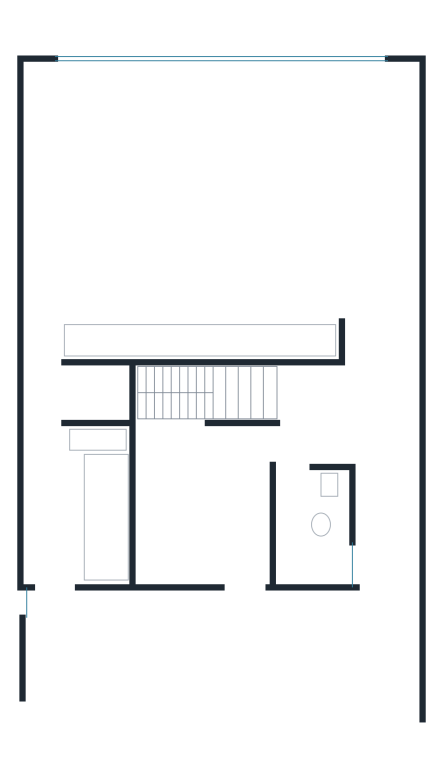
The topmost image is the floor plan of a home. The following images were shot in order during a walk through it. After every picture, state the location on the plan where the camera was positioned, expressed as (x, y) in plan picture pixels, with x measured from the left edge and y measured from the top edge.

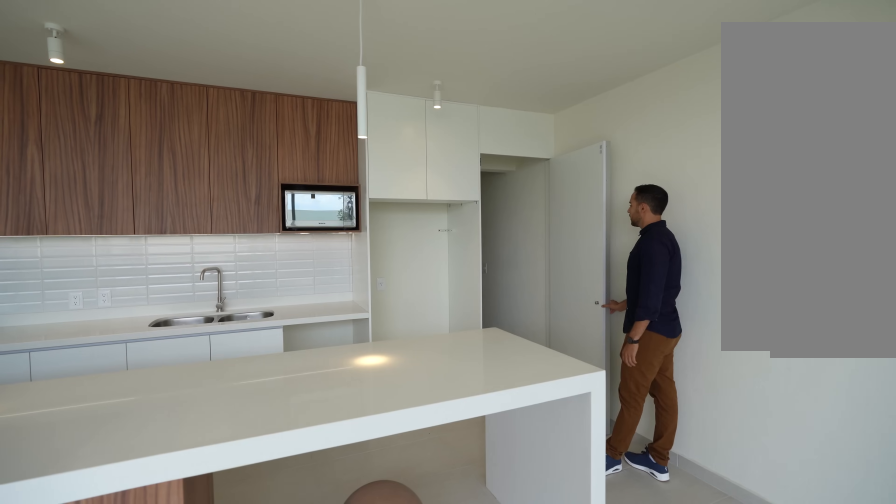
(223, 173)
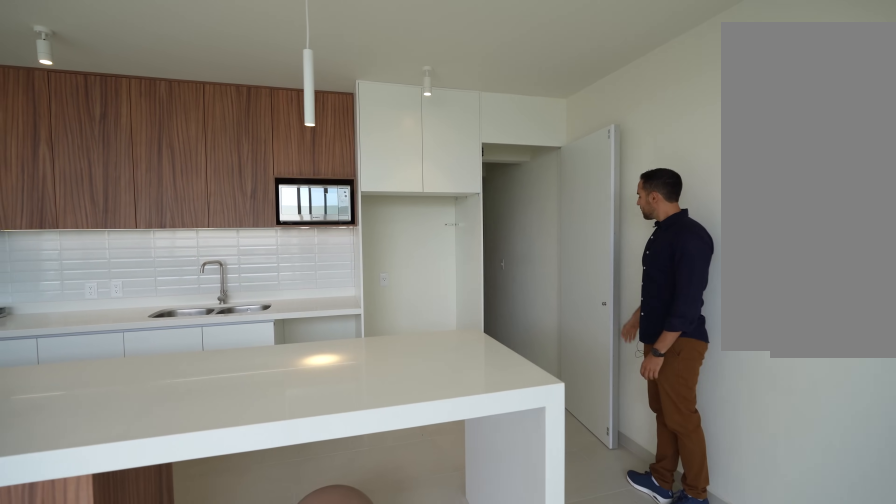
(221, 174)
